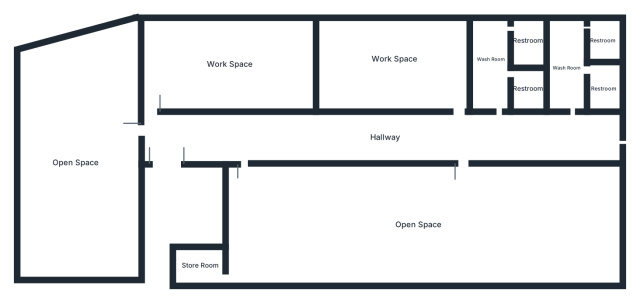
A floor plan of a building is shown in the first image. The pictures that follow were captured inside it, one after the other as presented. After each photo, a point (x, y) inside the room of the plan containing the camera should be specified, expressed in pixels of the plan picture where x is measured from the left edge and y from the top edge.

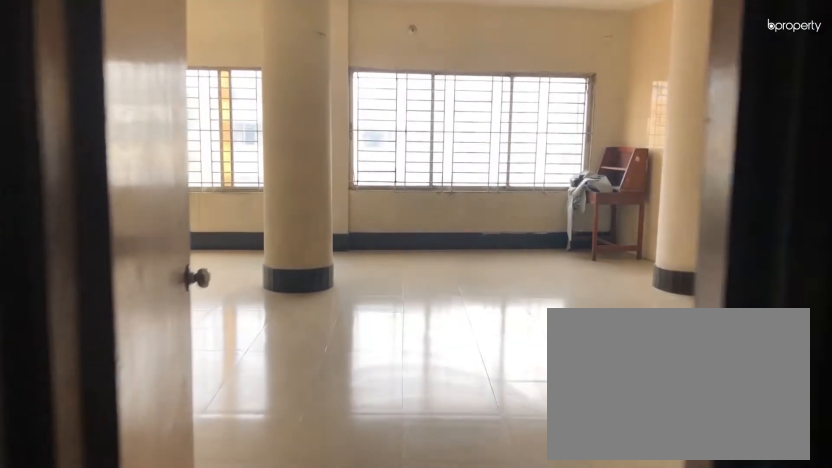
(170, 139)
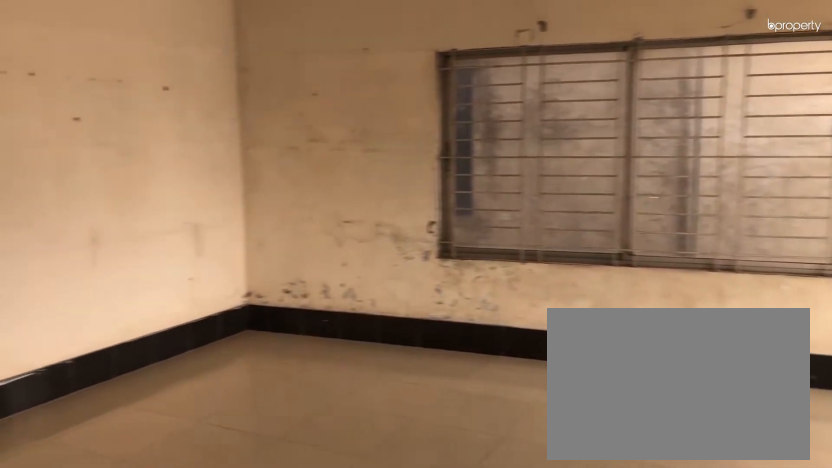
(73, 163)
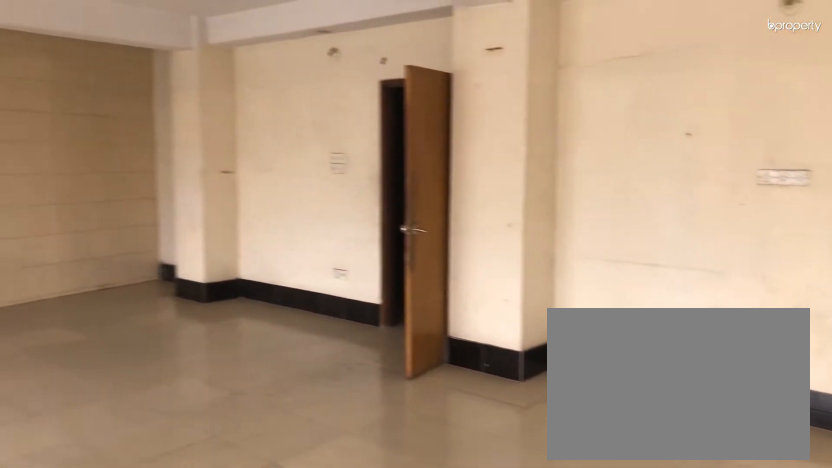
(73, 163)
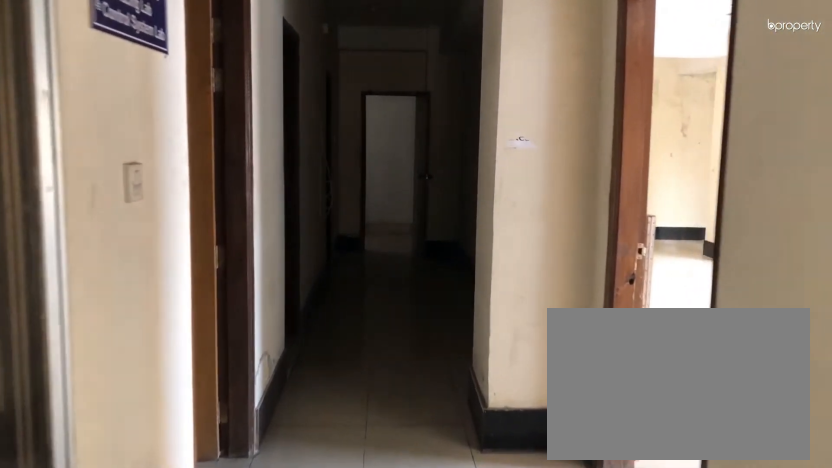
(386, 140)
